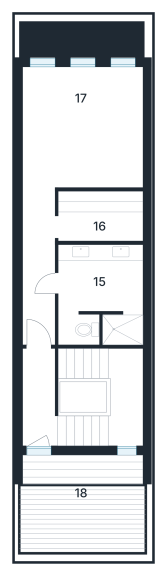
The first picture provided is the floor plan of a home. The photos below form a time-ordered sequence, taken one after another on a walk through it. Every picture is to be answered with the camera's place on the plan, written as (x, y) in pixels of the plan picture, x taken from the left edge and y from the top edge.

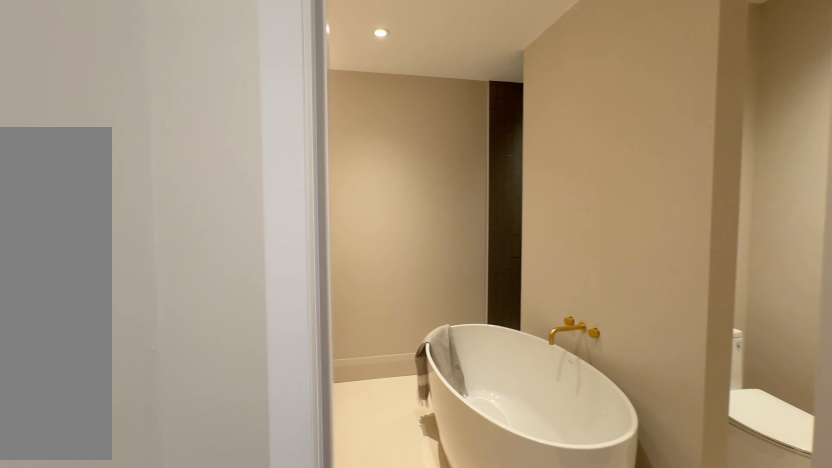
(38, 267)
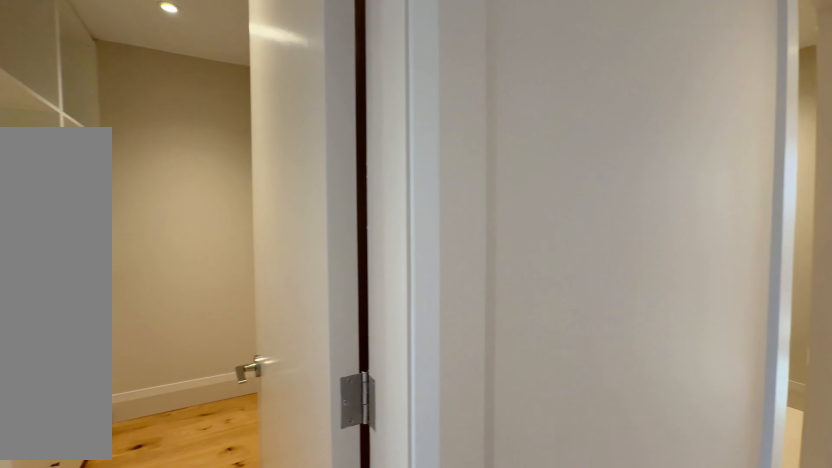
(37, 232)
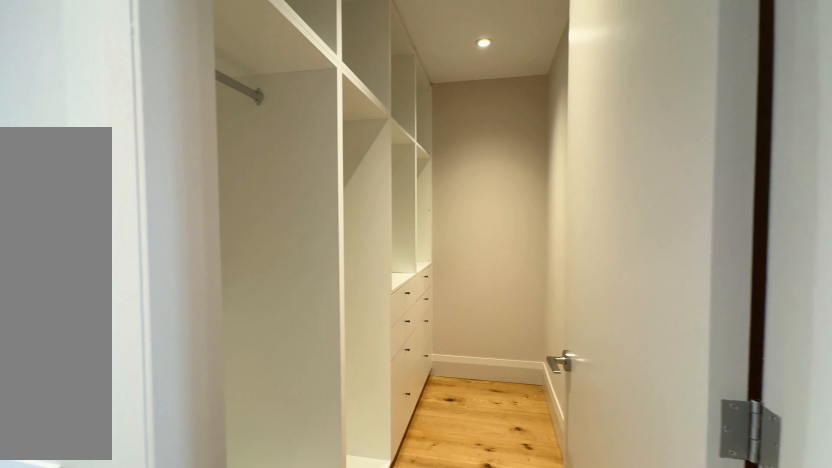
(36, 220)
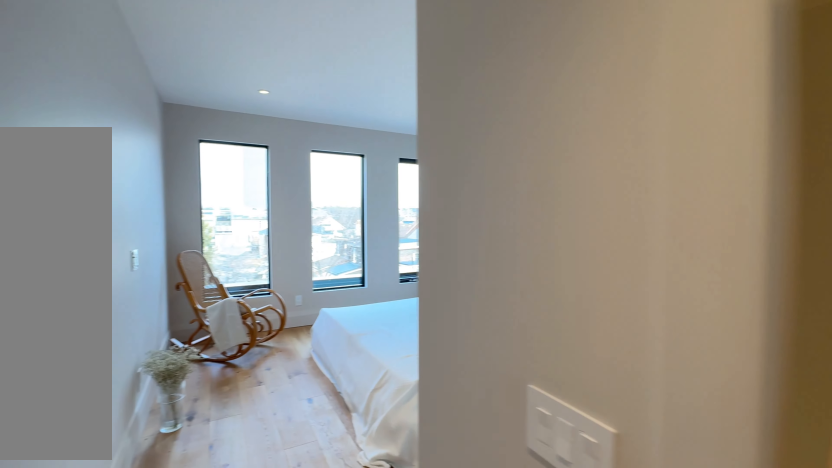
(36, 201)
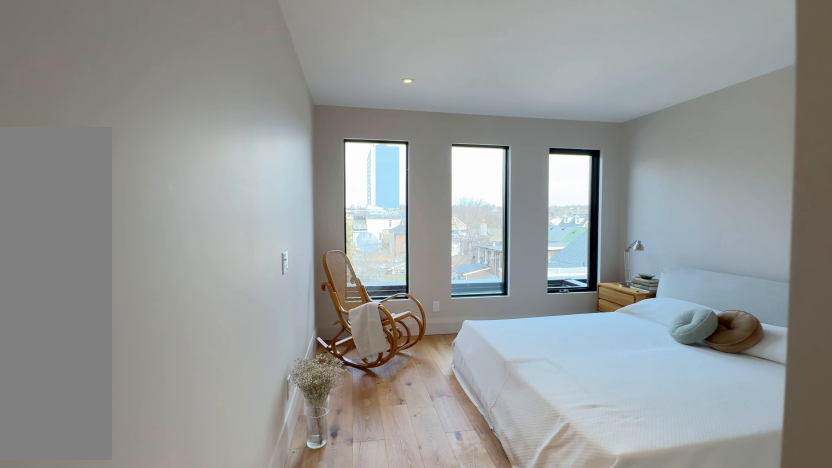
(37, 188)
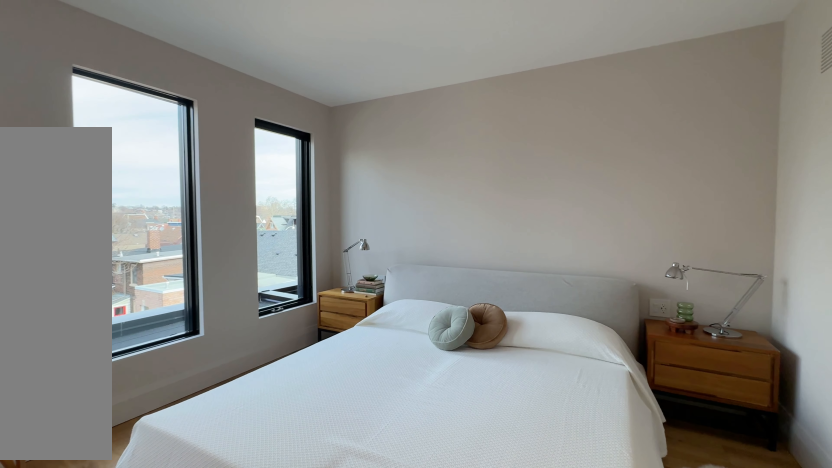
(40, 168)
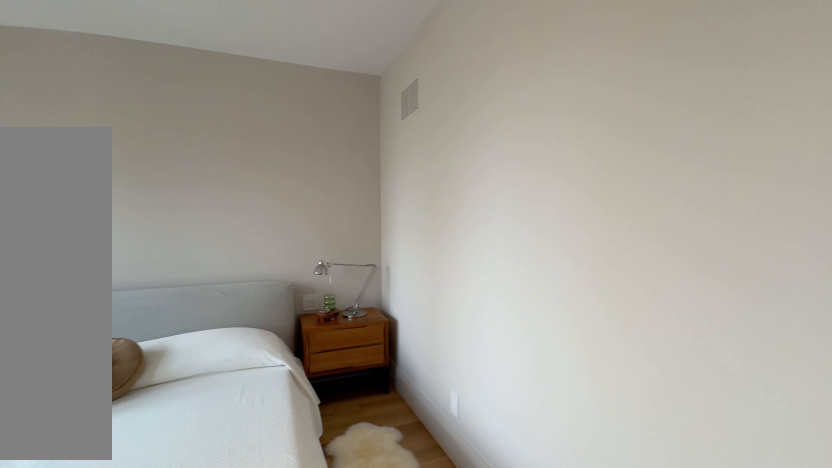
(40, 170)
